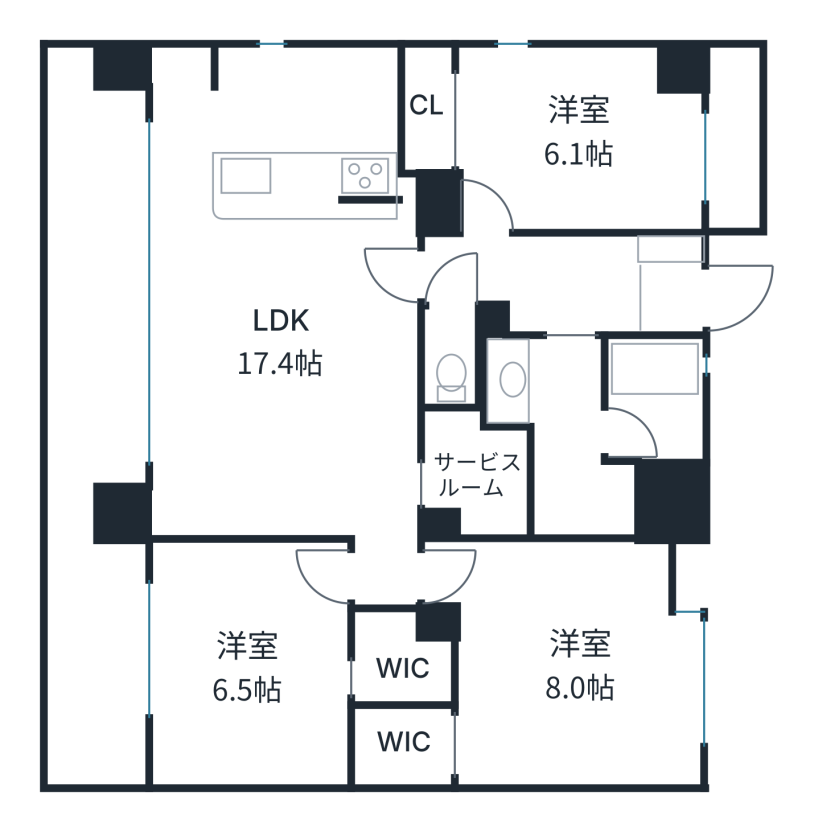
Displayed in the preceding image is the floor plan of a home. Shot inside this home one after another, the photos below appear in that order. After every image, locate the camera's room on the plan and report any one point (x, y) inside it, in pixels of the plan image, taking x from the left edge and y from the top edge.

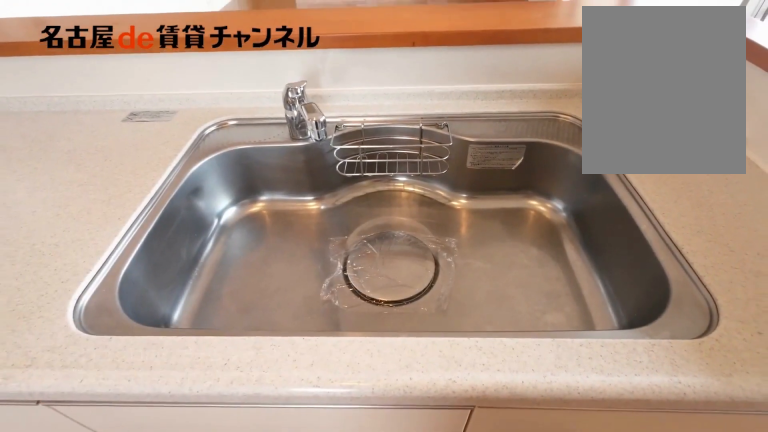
(280, 291)
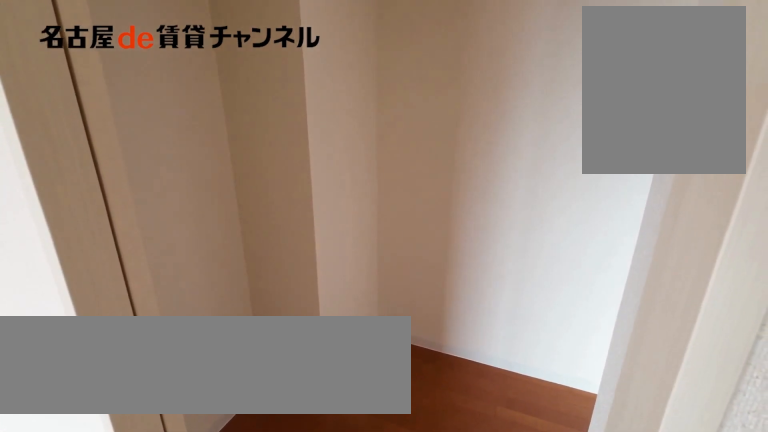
(474, 474)
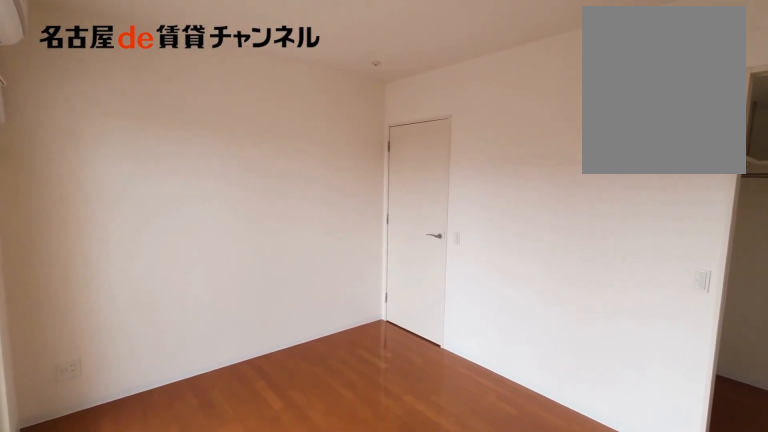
(276, 676)
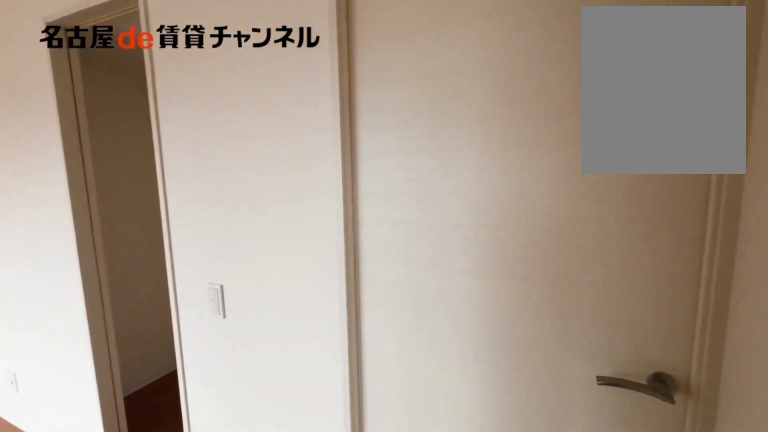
(276, 676)
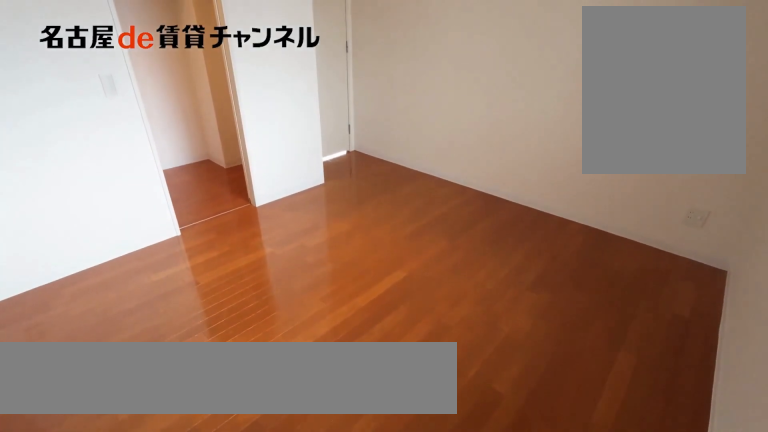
(544, 658)
